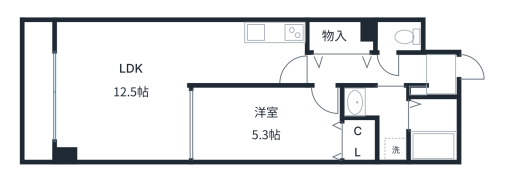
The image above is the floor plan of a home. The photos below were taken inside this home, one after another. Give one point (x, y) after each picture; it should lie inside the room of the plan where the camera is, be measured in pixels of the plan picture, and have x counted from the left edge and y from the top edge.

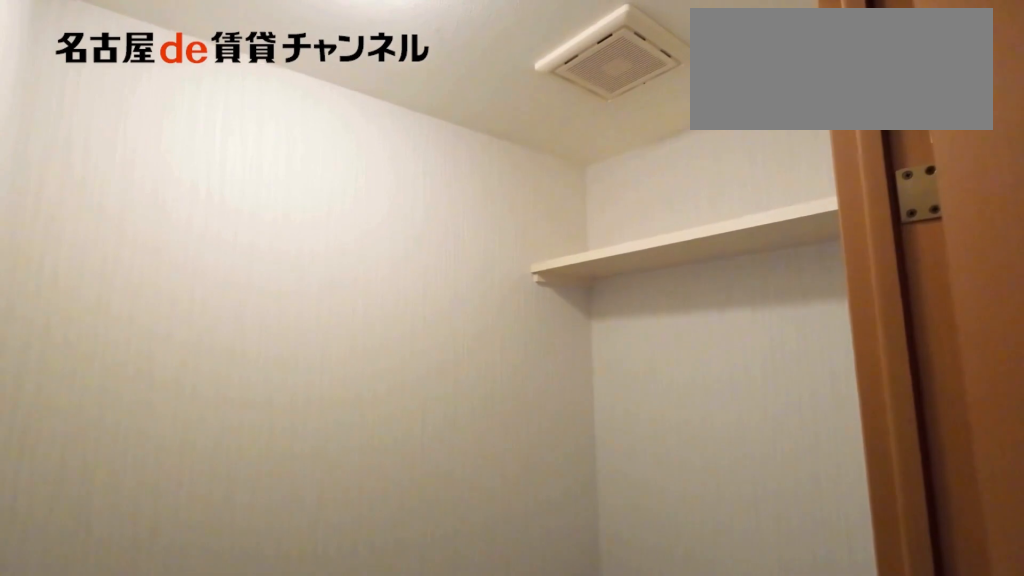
(399, 36)
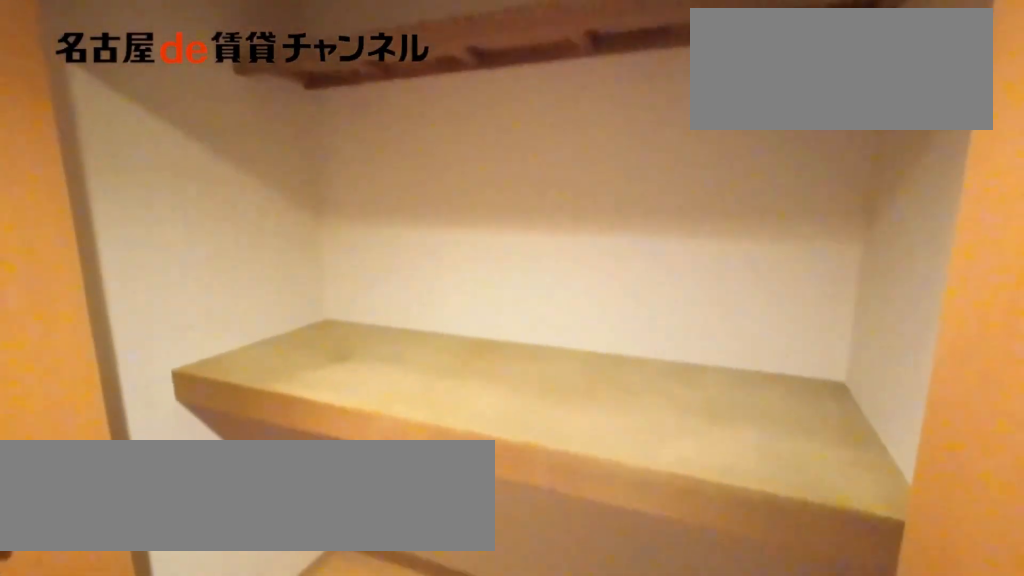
(338, 37)
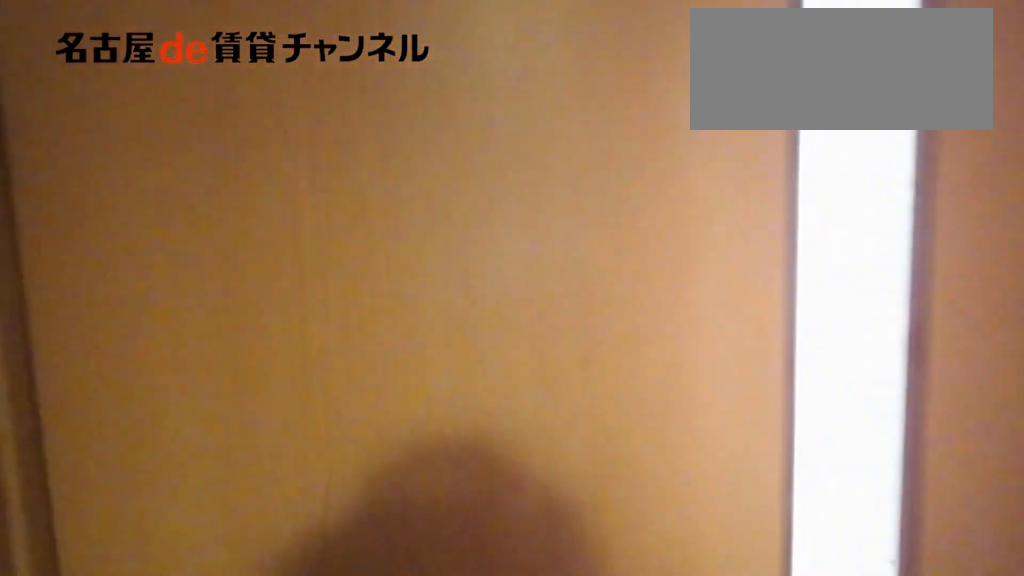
(368, 69)
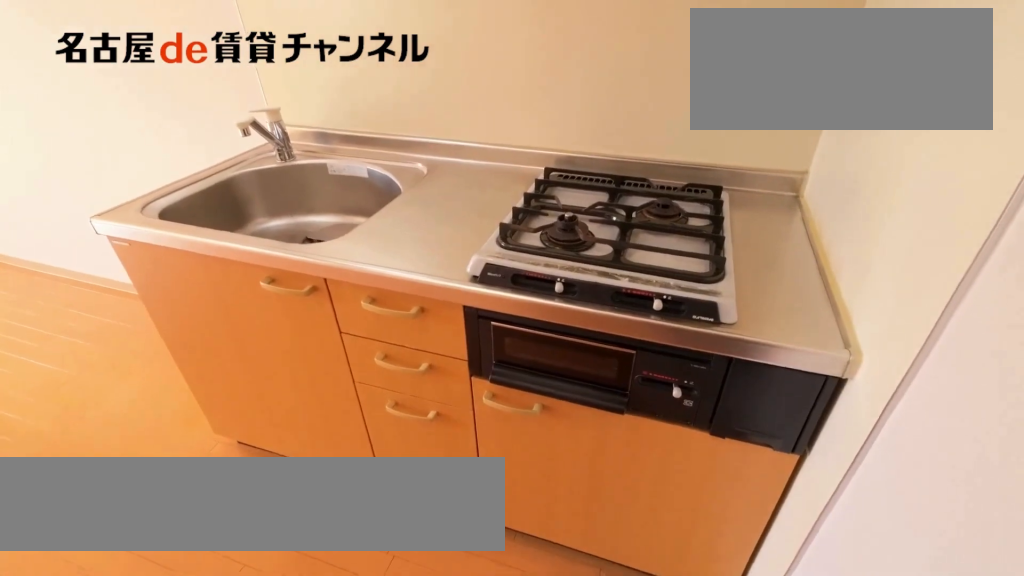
(275, 33)
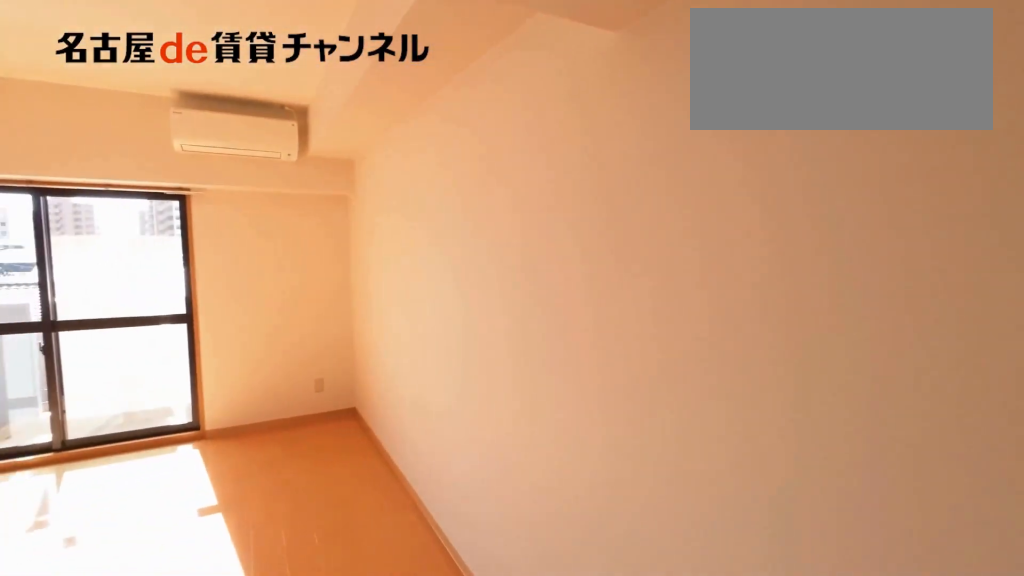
(275, 33)
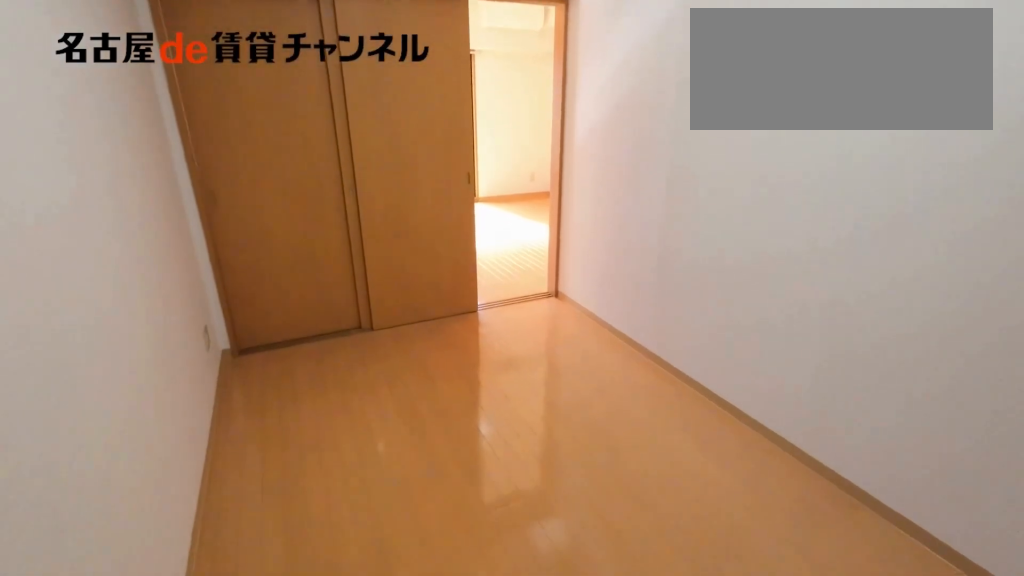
(266, 124)
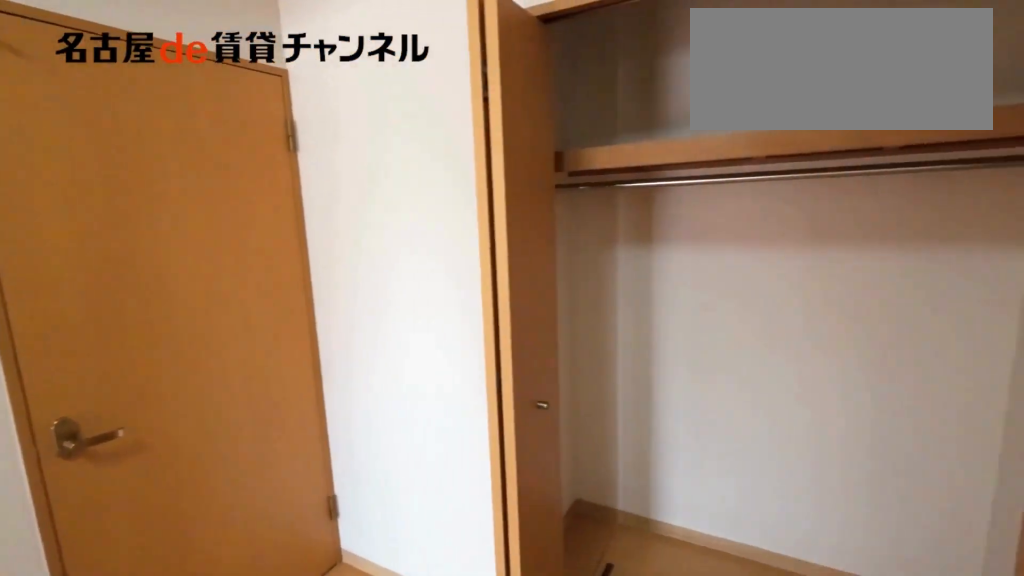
(266, 124)
